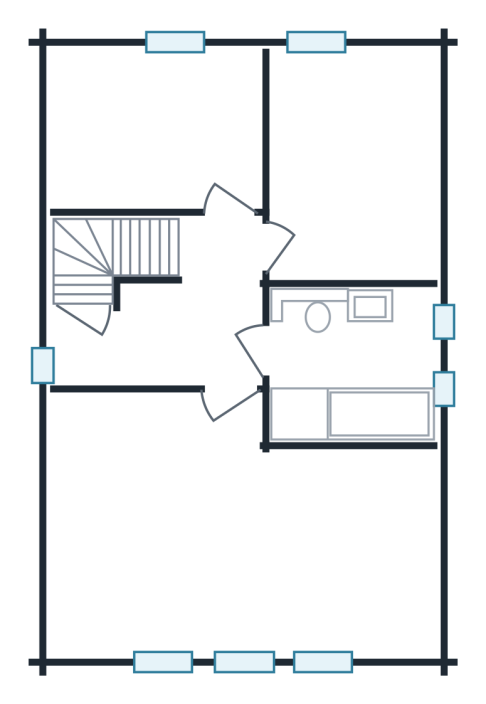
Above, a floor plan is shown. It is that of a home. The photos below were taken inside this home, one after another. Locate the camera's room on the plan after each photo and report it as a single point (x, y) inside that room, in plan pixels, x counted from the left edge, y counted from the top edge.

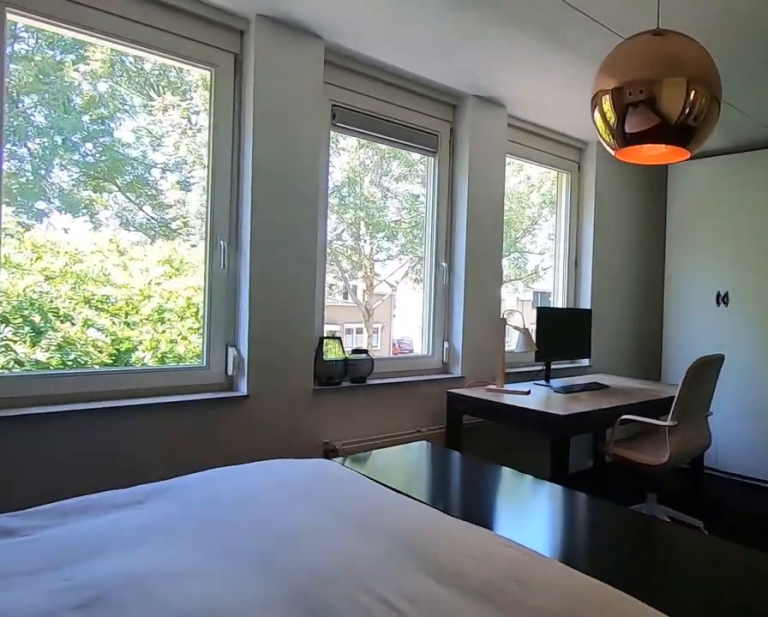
(231, 534)
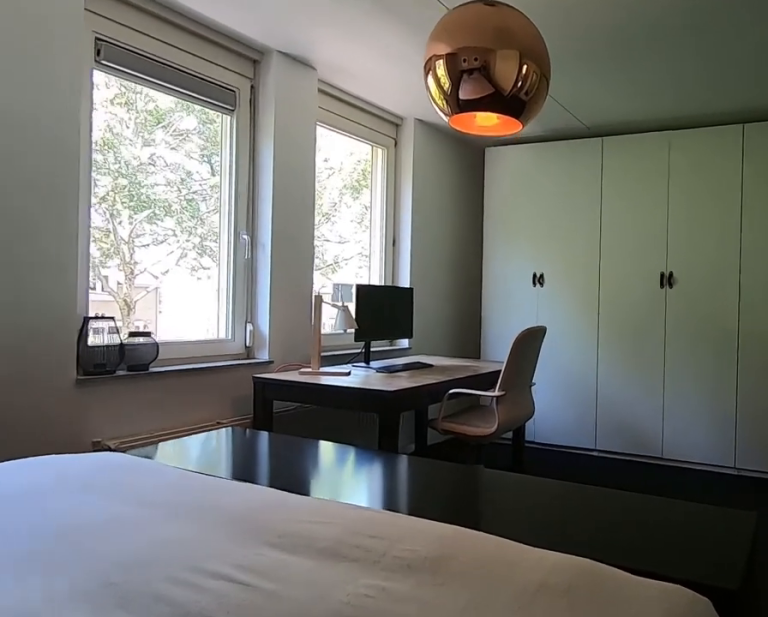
(231, 534)
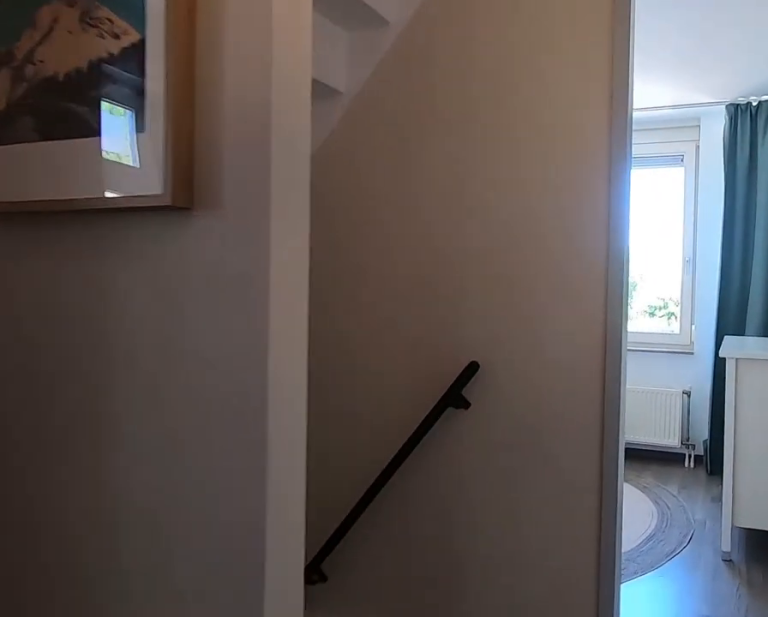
(175, 318)
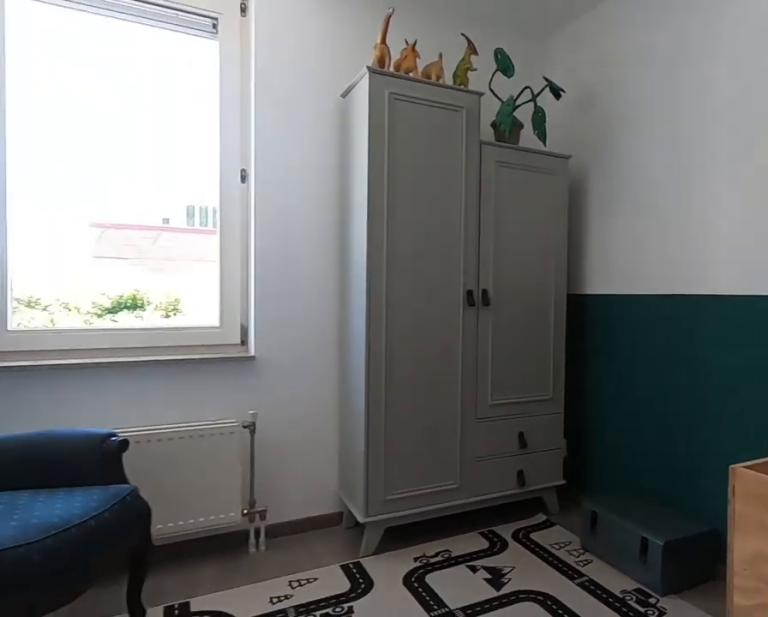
(351, 165)
